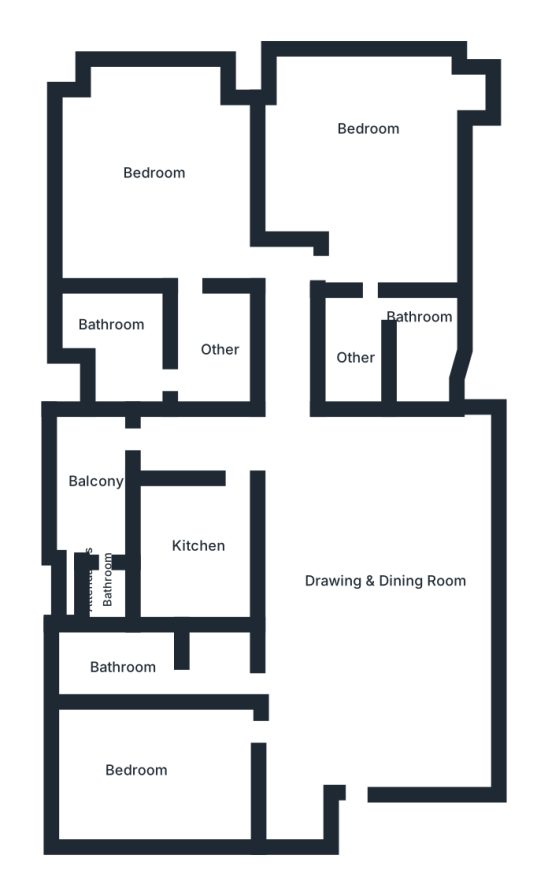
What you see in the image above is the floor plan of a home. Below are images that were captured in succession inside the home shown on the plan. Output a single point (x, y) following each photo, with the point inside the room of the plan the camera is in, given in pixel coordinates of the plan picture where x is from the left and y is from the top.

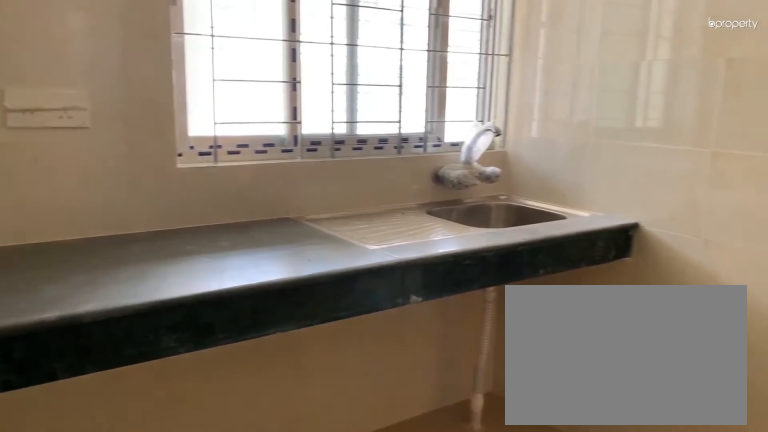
(197, 556)
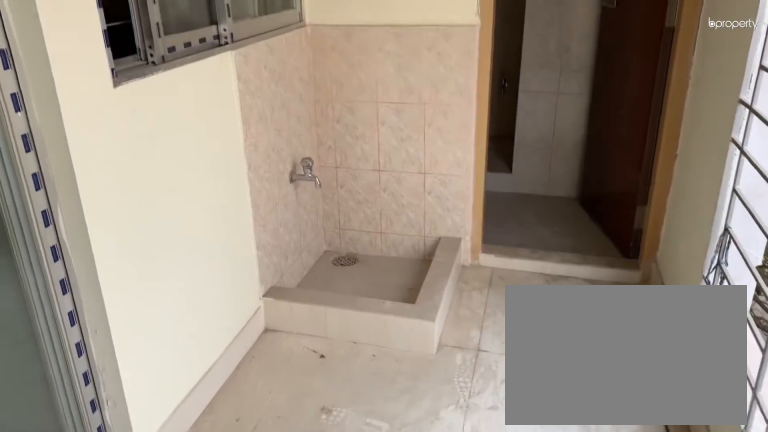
(91, 483)
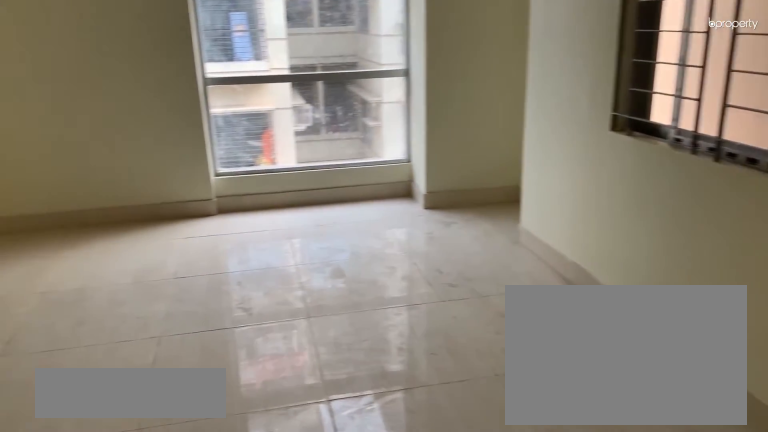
(371, 170)
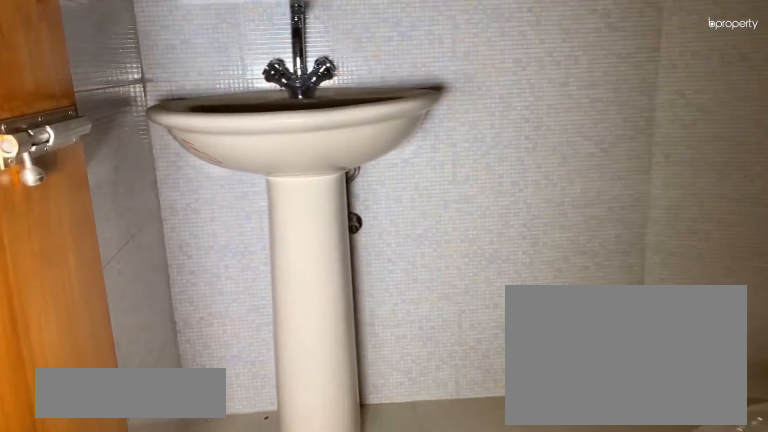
(429, 341)
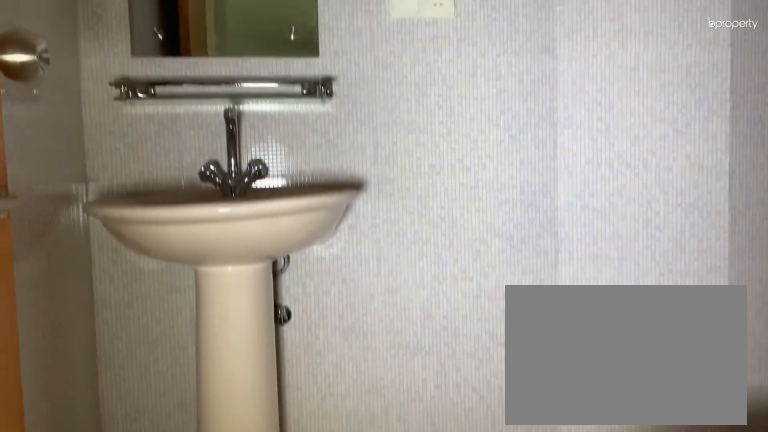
(429, 330)
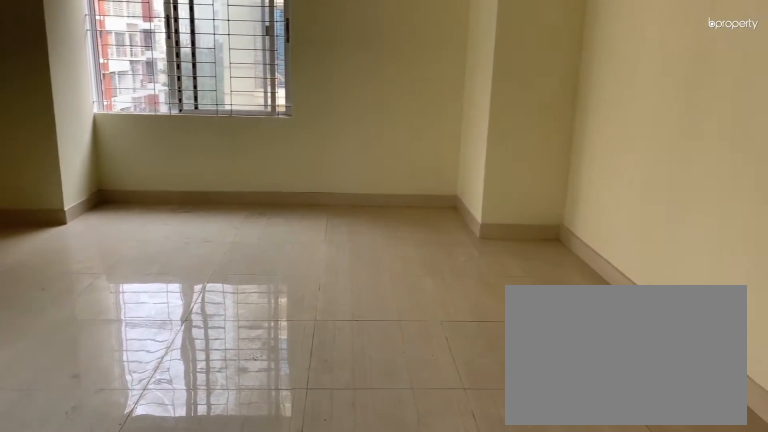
(174, 191)
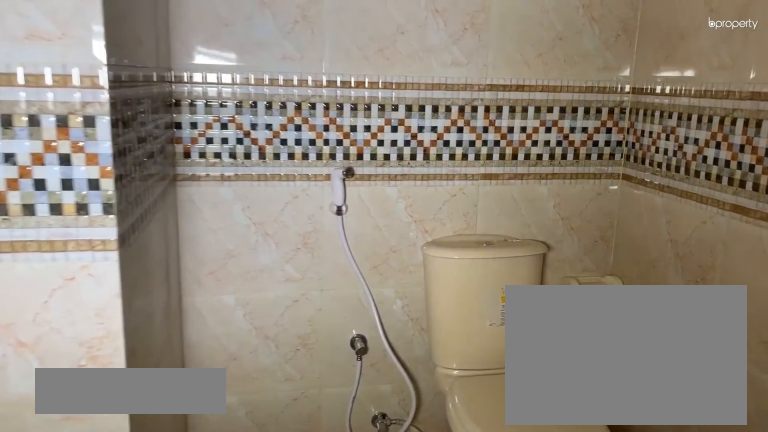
(124, 340)
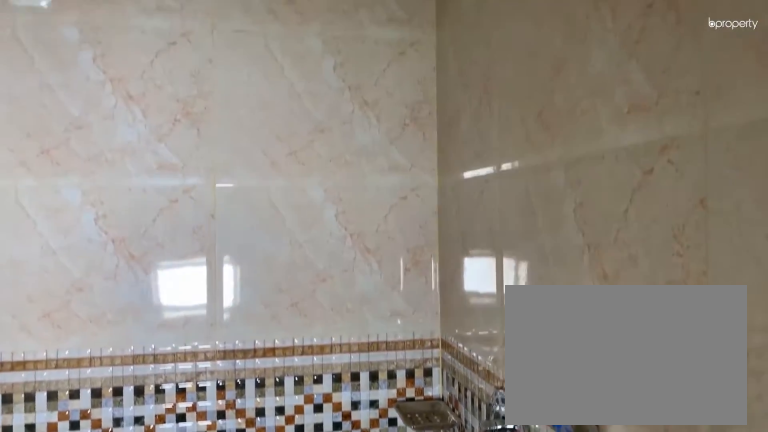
(123, 340)
